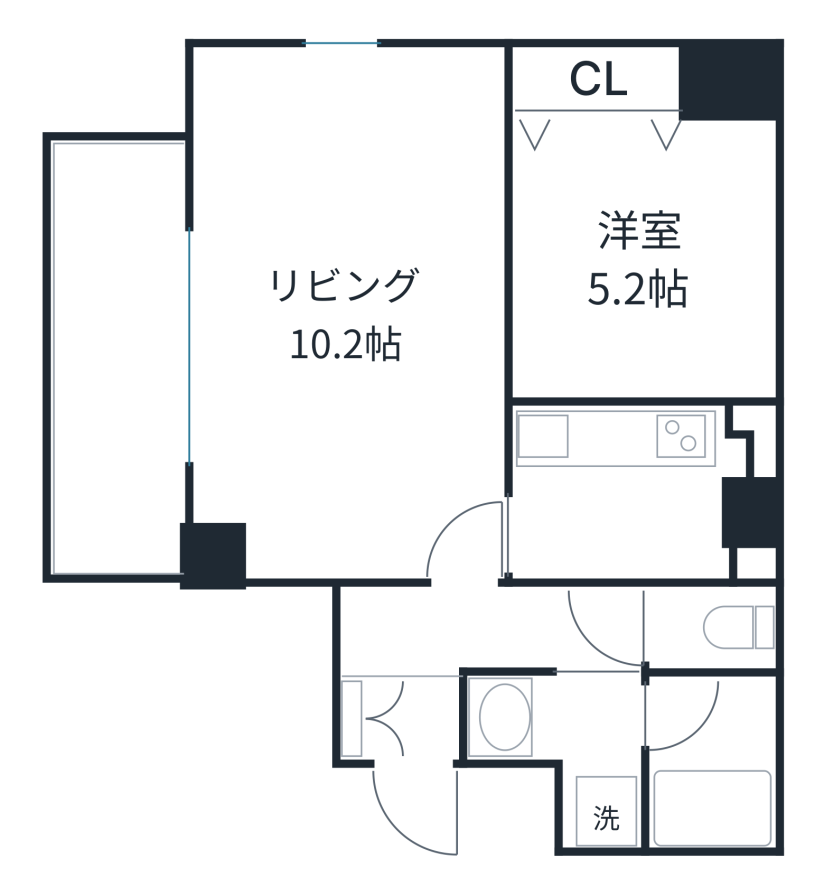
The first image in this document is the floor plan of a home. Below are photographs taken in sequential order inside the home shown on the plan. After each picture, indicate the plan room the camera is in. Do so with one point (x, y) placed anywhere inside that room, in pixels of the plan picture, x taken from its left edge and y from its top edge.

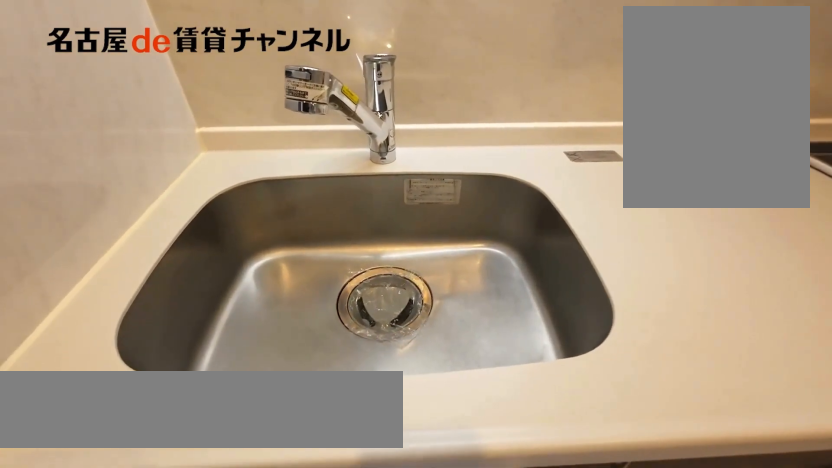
(640, 490)
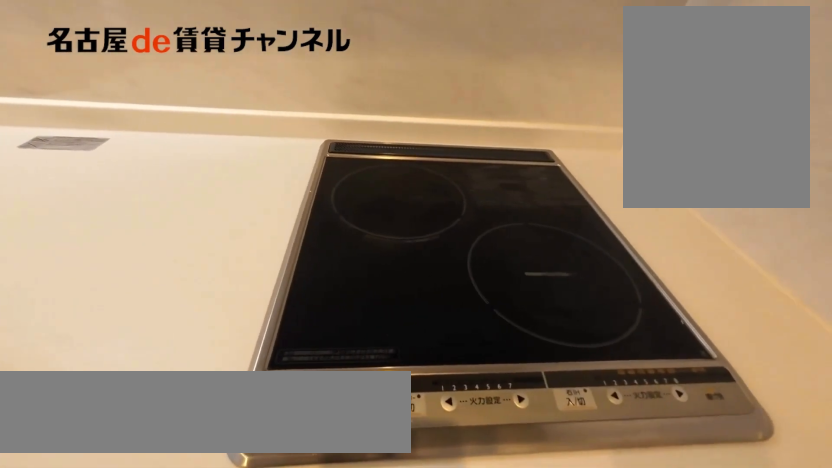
(640, 490)
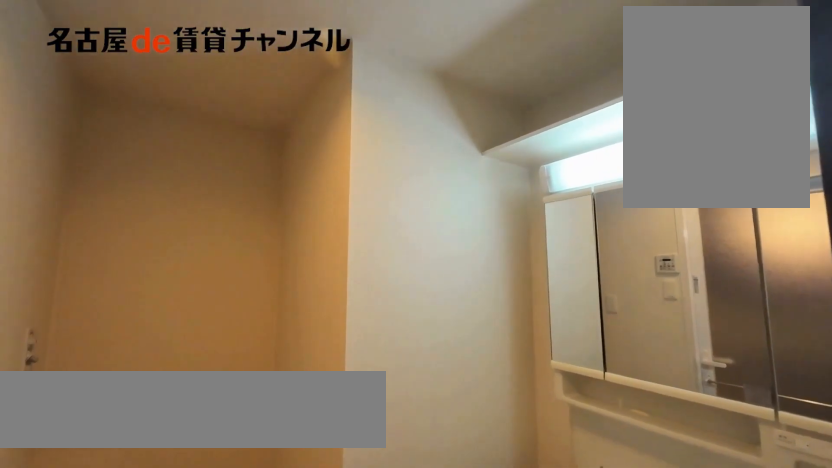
(573, 745)
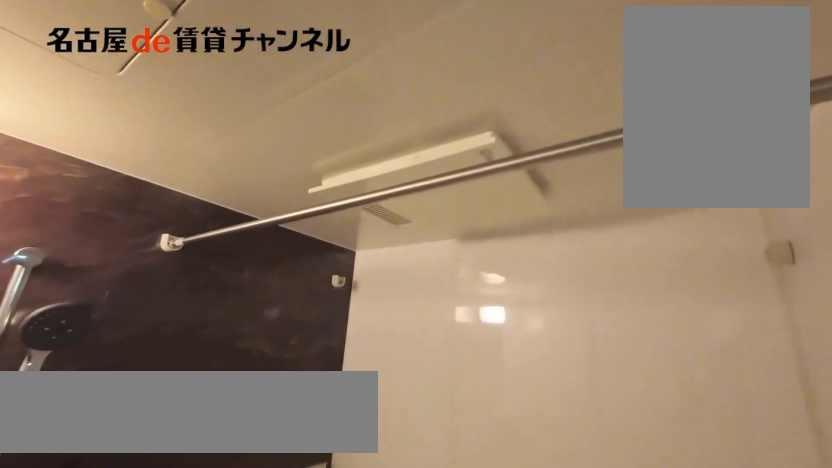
(709, 762)
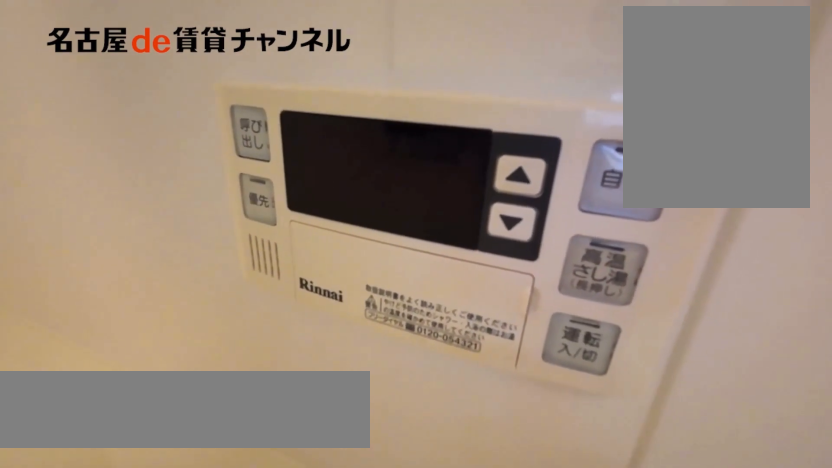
(709, 762)
